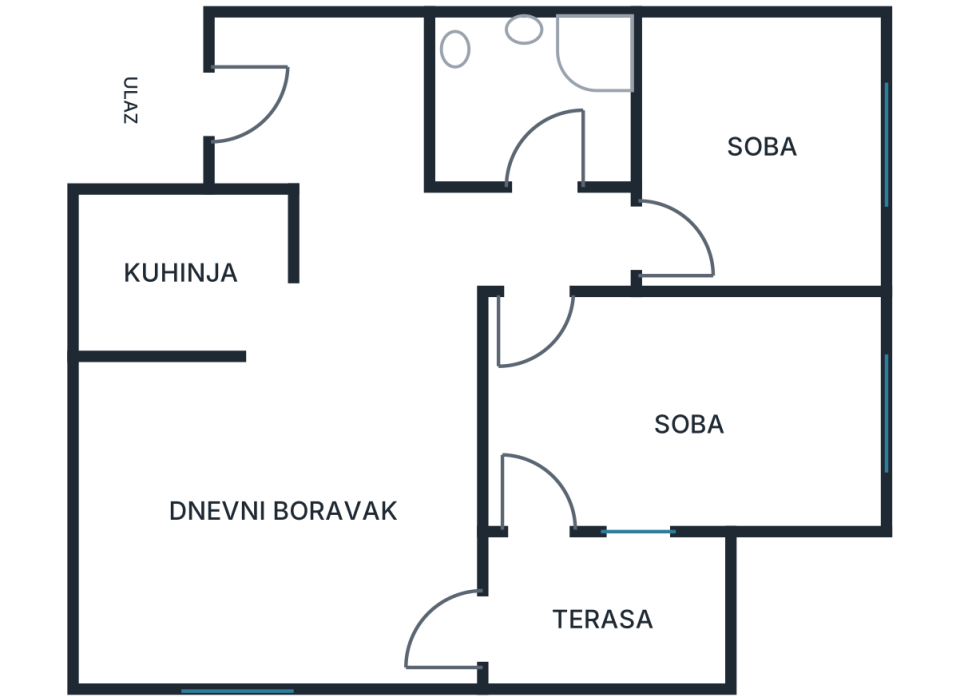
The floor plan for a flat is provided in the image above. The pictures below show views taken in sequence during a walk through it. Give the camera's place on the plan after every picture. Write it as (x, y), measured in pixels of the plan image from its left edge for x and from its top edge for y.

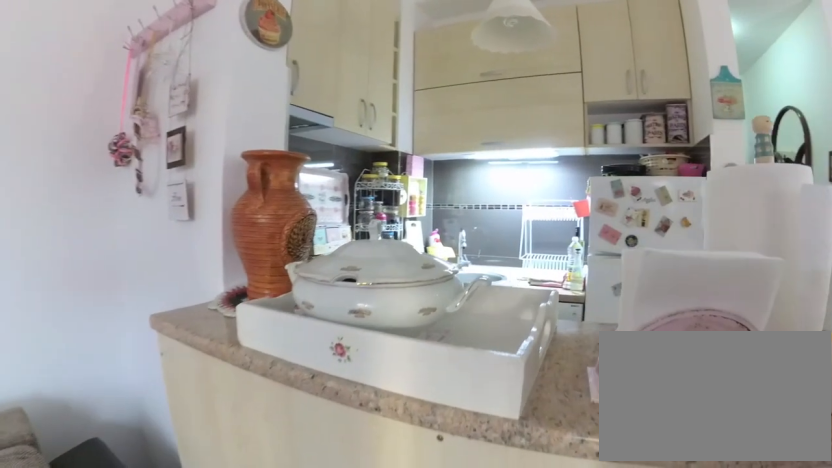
(186, 491)
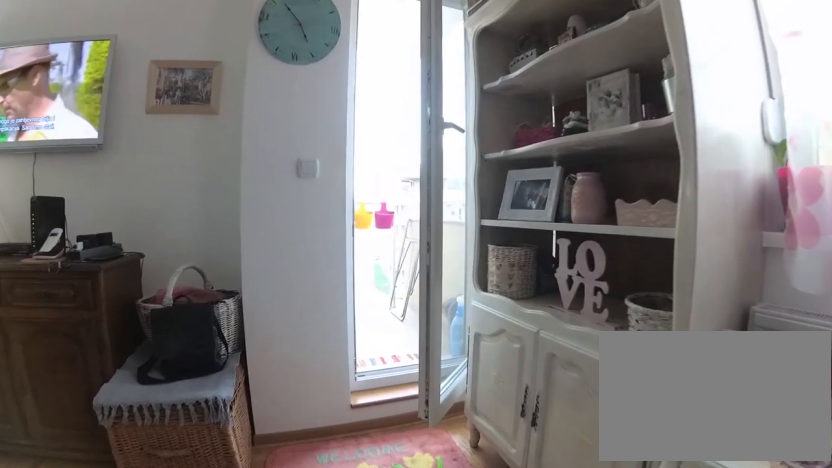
(243, 573)
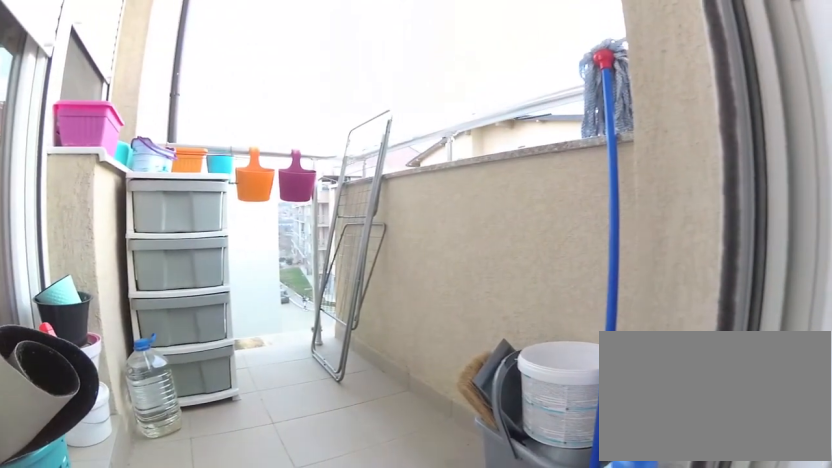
(424, 613)
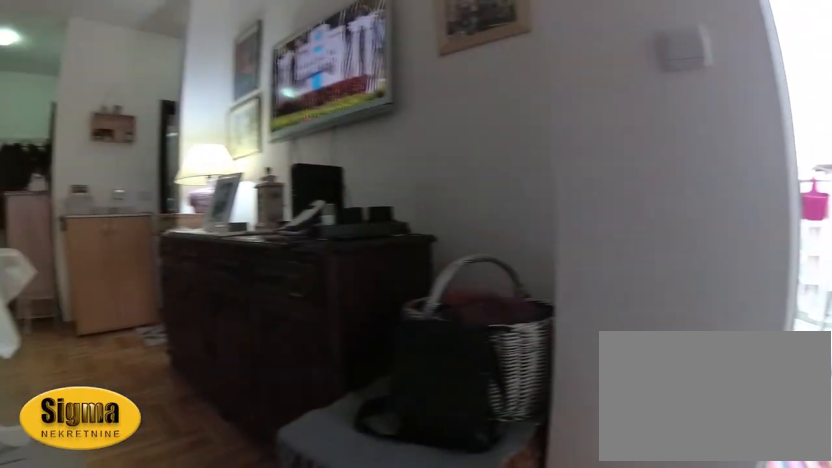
(378, 632)
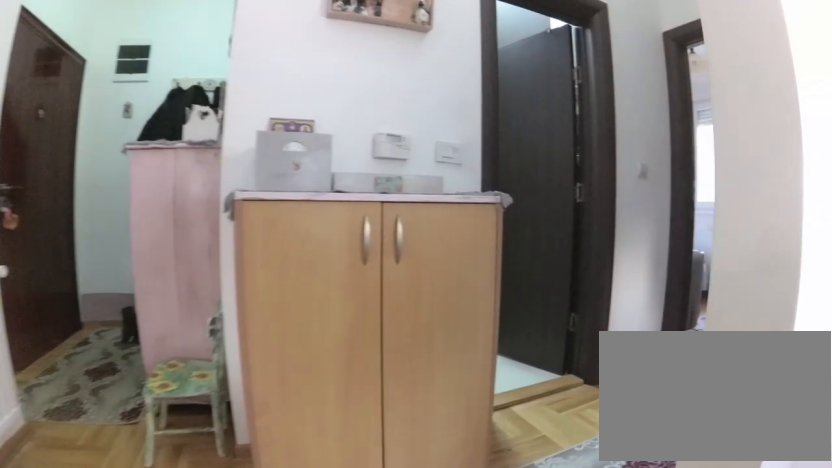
(405, 361)
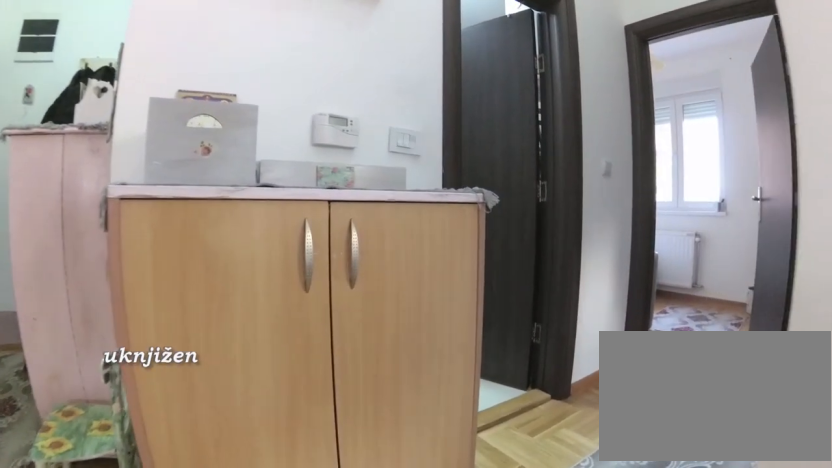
(399, 333)
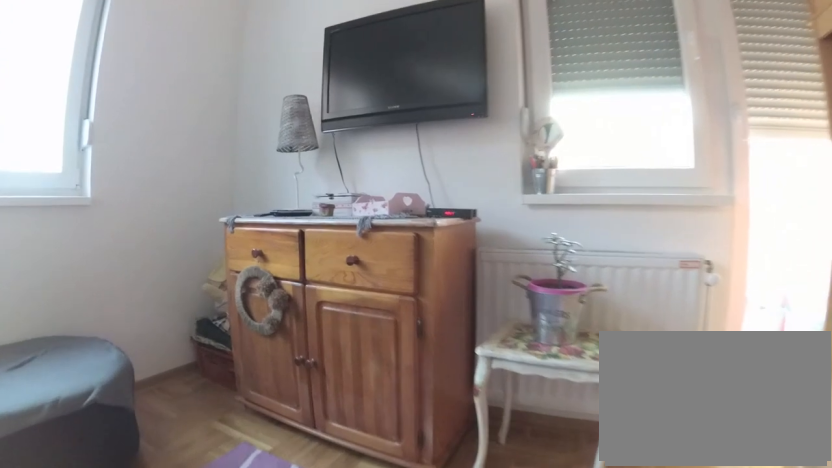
(525, 372)
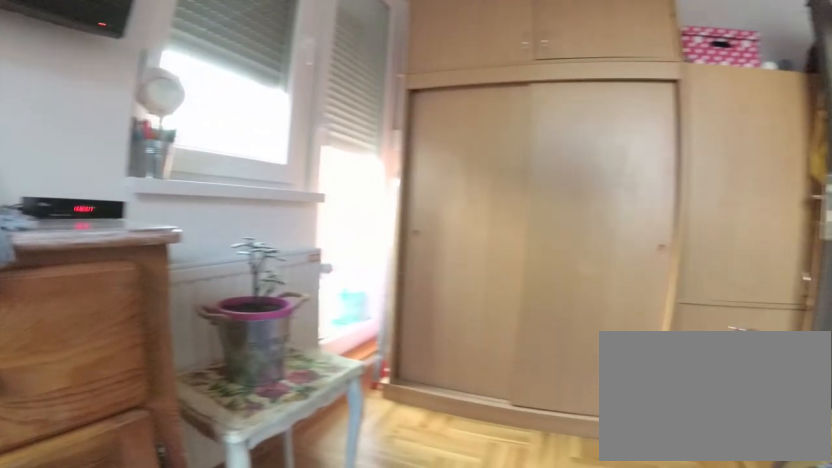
(706, 437)
